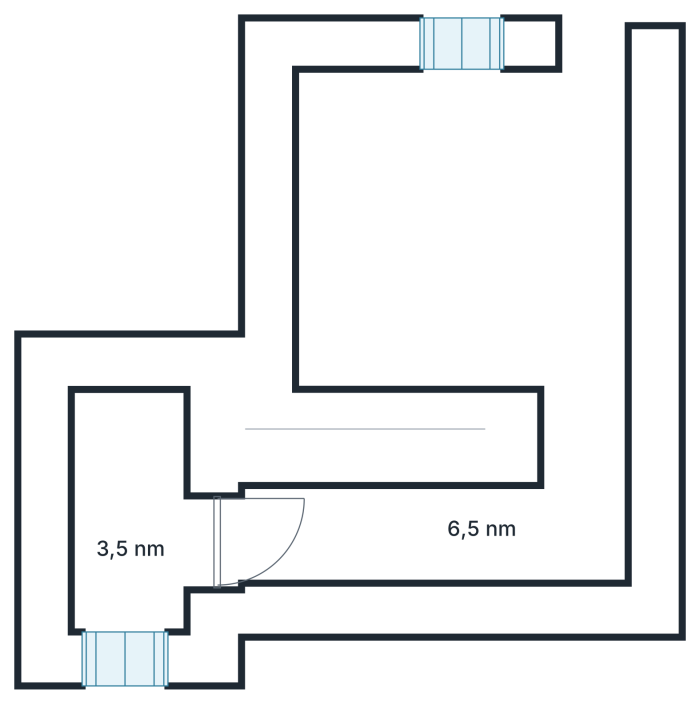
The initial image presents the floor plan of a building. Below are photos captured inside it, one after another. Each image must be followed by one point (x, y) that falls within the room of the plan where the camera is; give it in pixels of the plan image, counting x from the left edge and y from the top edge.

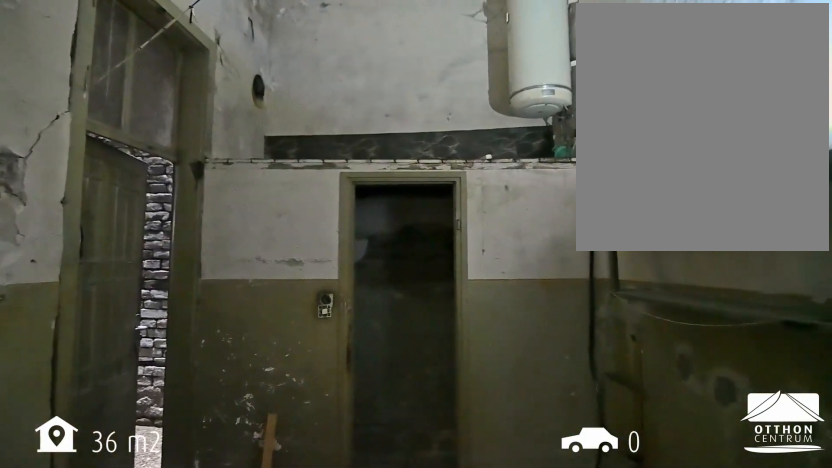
(435, 532)
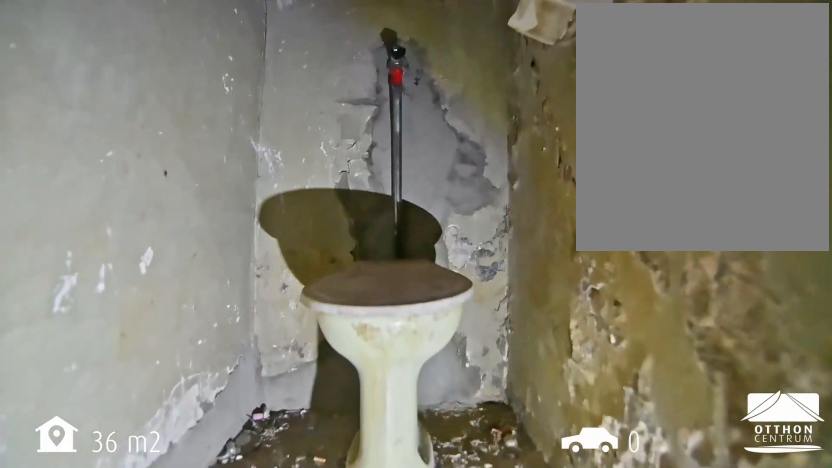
(130, 514)
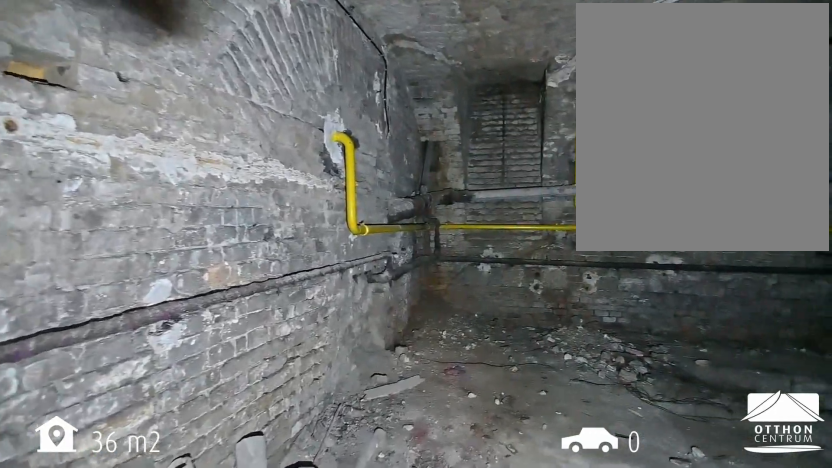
(467, 218)
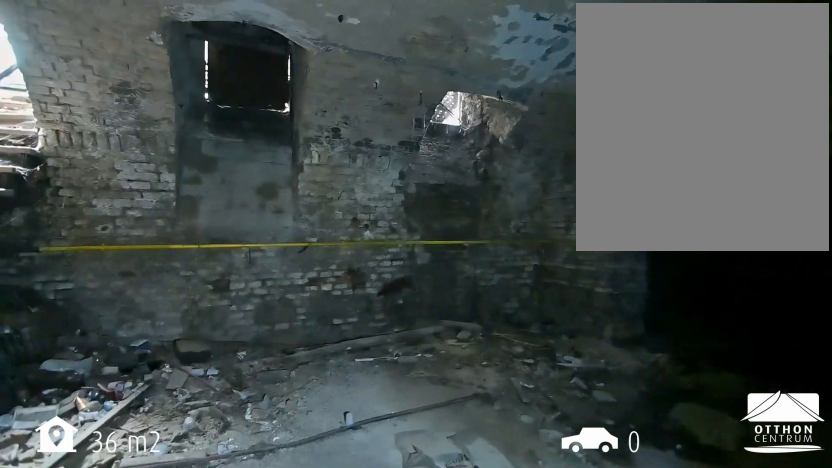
(467, 218)
